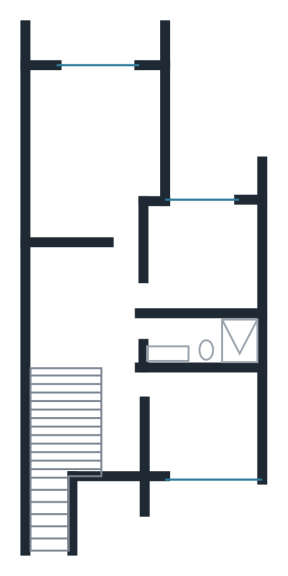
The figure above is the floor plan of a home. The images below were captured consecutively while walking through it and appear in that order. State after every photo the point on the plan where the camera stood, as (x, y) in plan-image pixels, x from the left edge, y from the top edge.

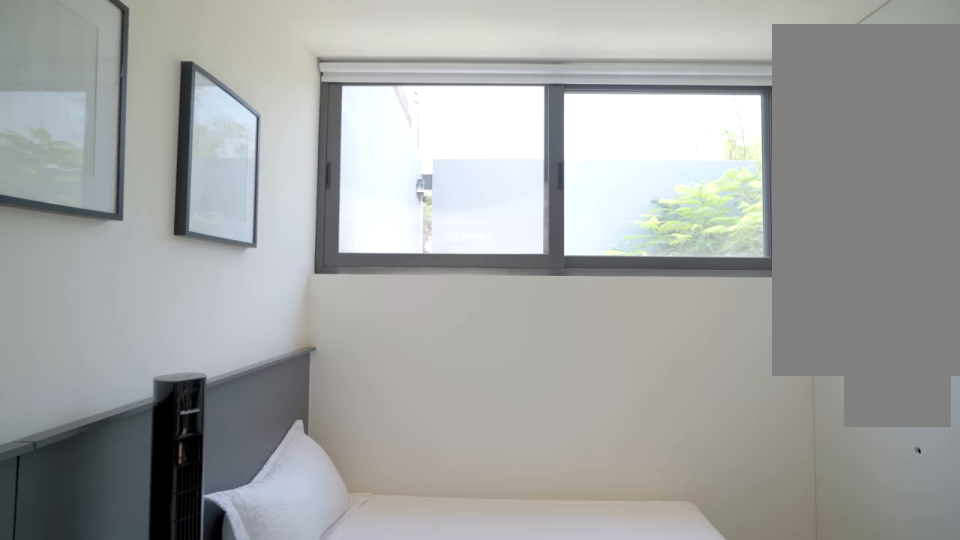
(173, 435)
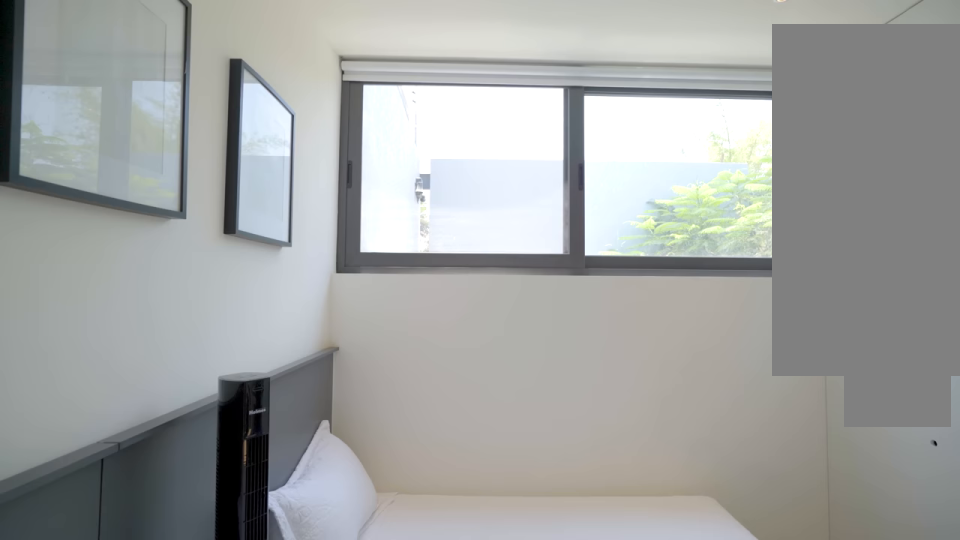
(173, 436)
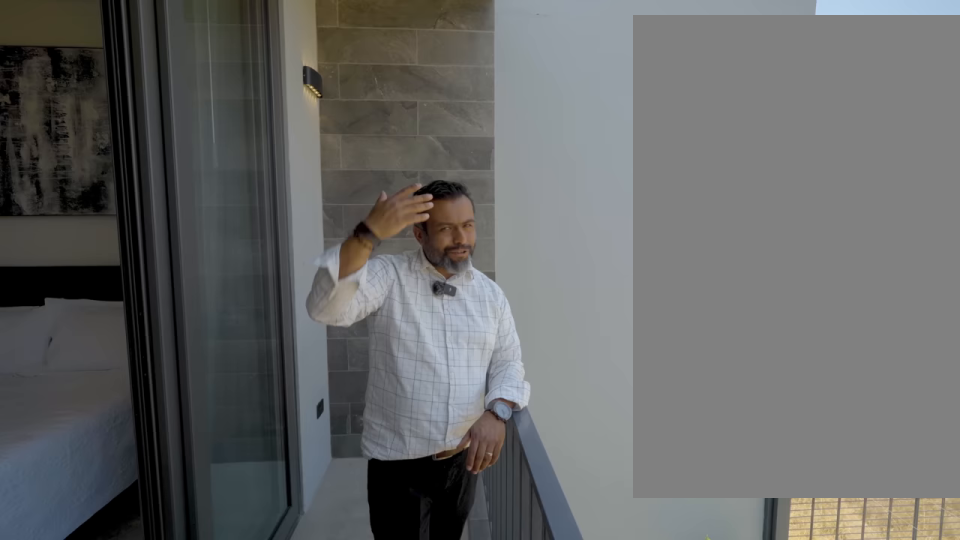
(108, 49)
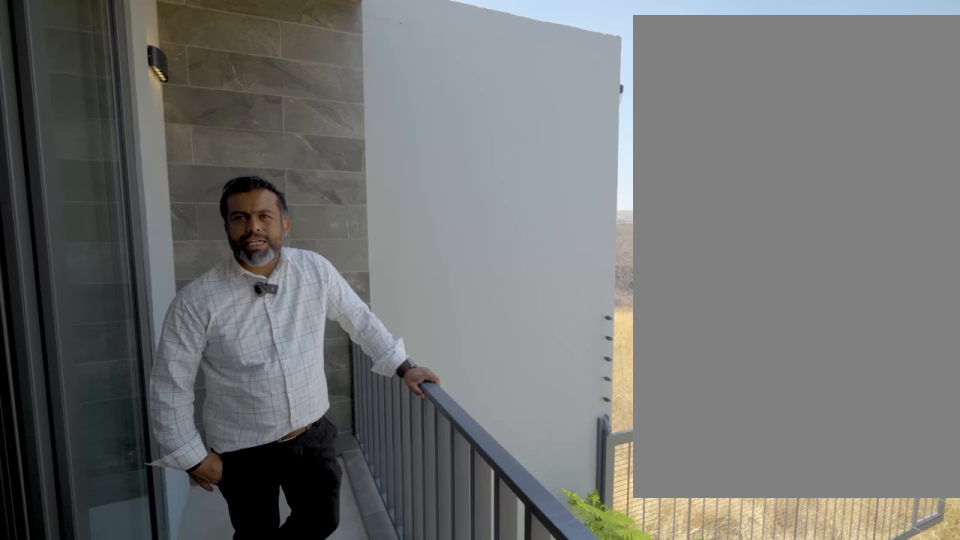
(108, 48)
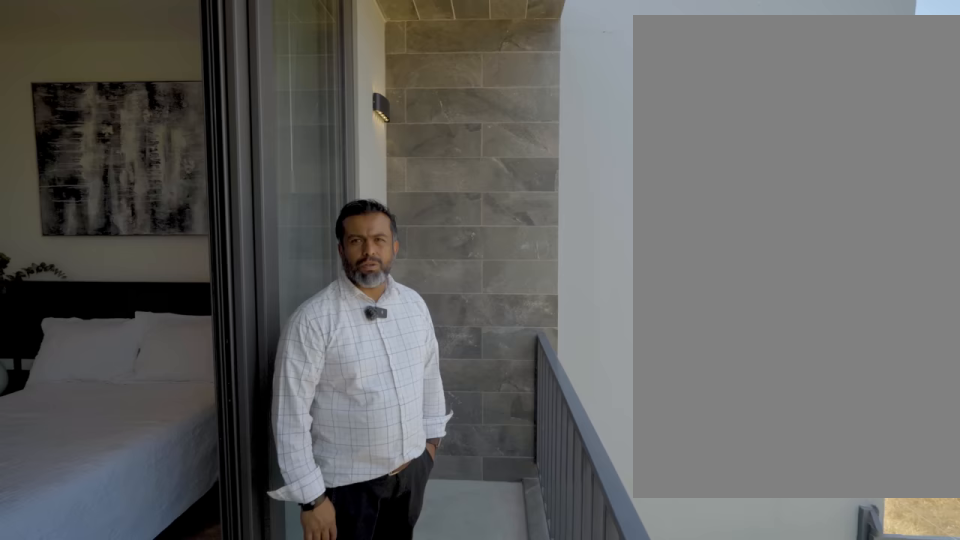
(108, 48)
